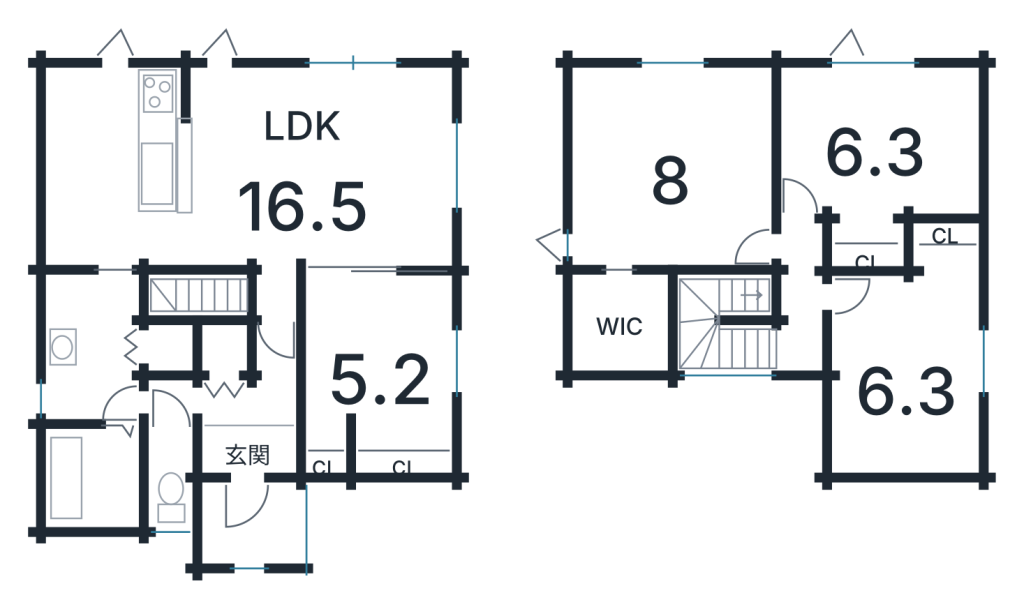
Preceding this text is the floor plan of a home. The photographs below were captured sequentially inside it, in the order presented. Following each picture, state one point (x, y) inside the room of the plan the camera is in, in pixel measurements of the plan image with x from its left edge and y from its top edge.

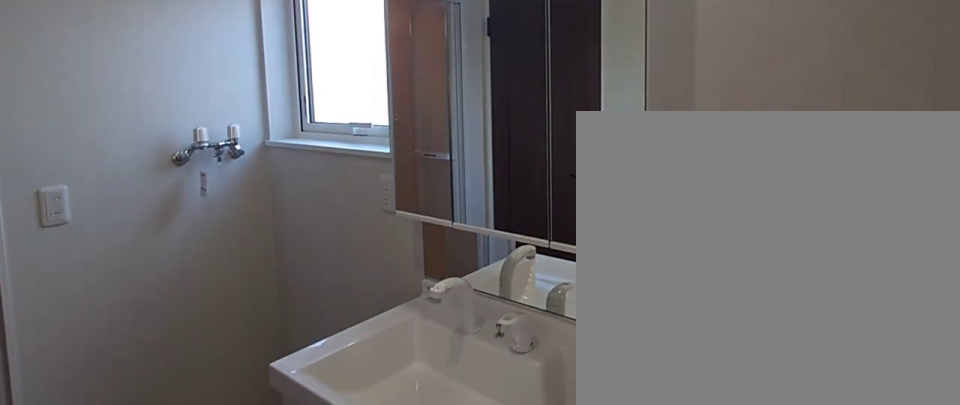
(87, 367)
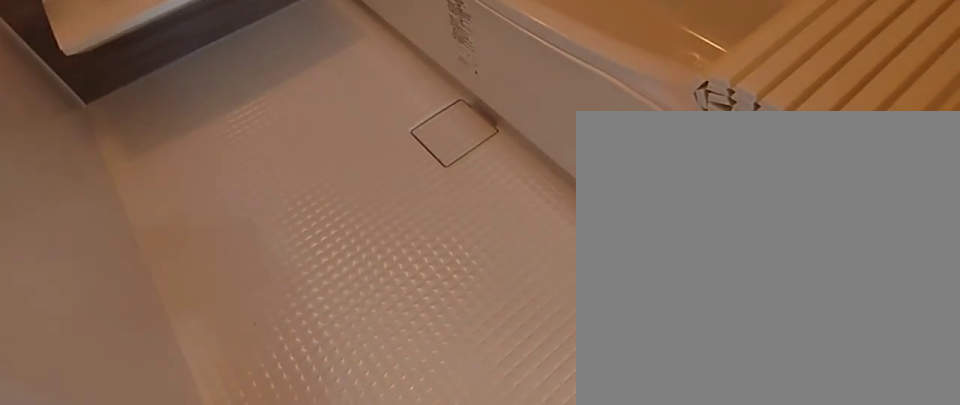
(93, 488)
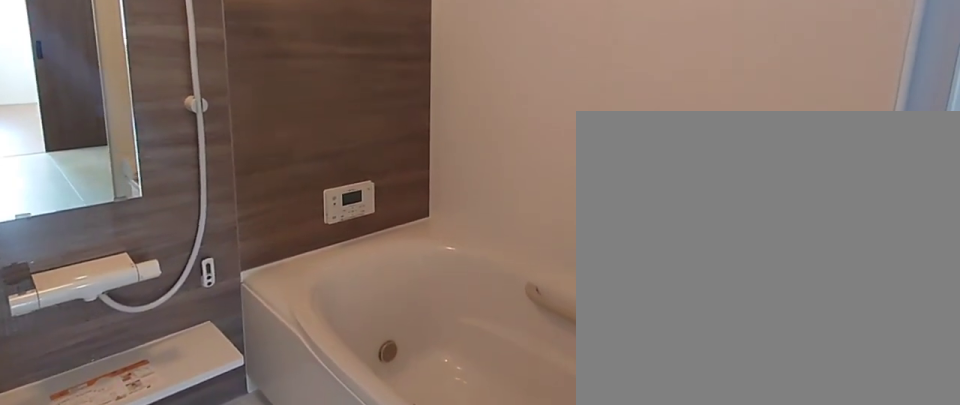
(93, 488)
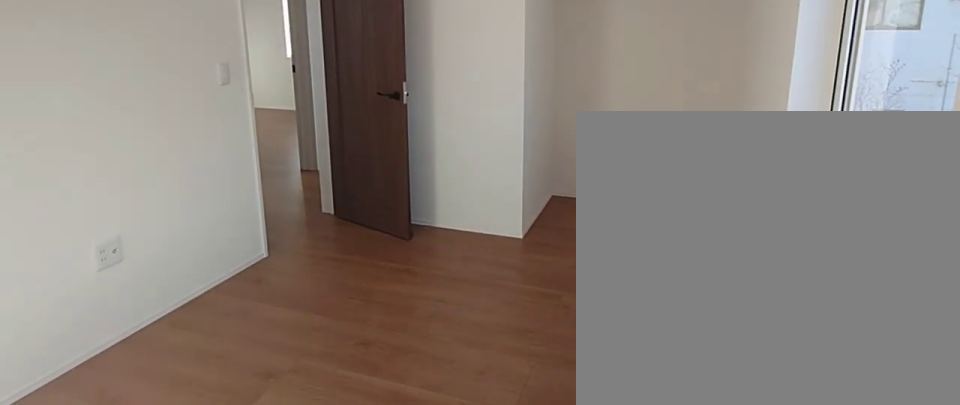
(906, 384)
